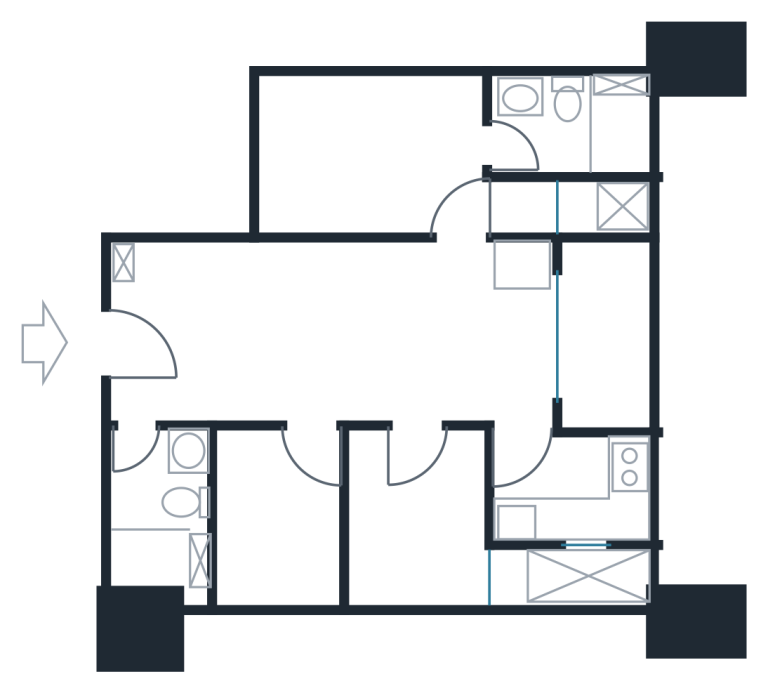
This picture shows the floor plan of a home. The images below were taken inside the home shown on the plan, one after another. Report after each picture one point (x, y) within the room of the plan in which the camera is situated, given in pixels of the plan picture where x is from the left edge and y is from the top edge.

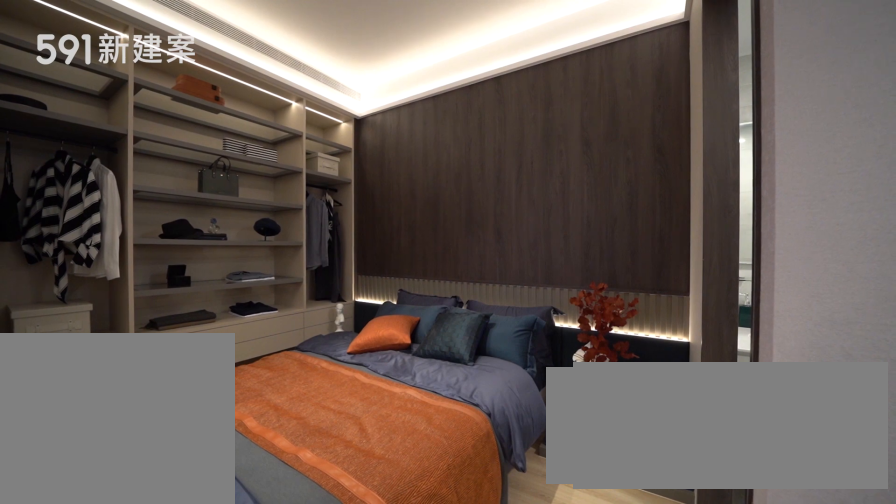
(384, 158)
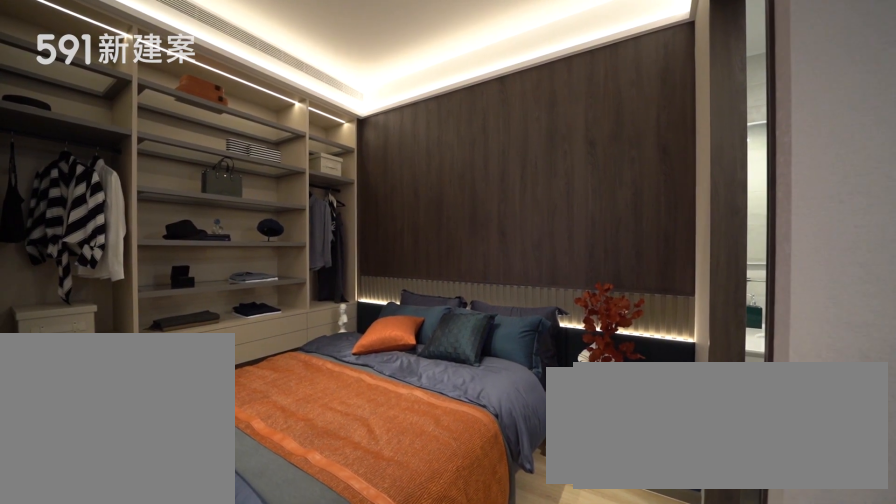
(384, 158)
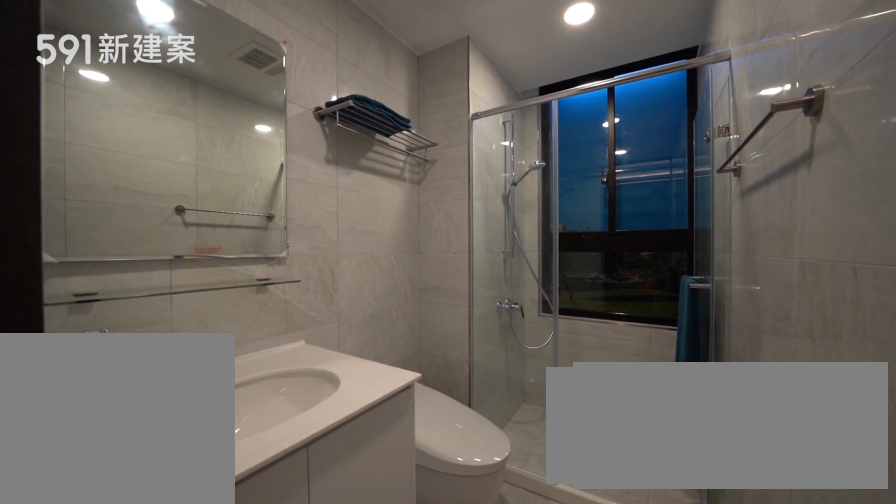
(571, 124)
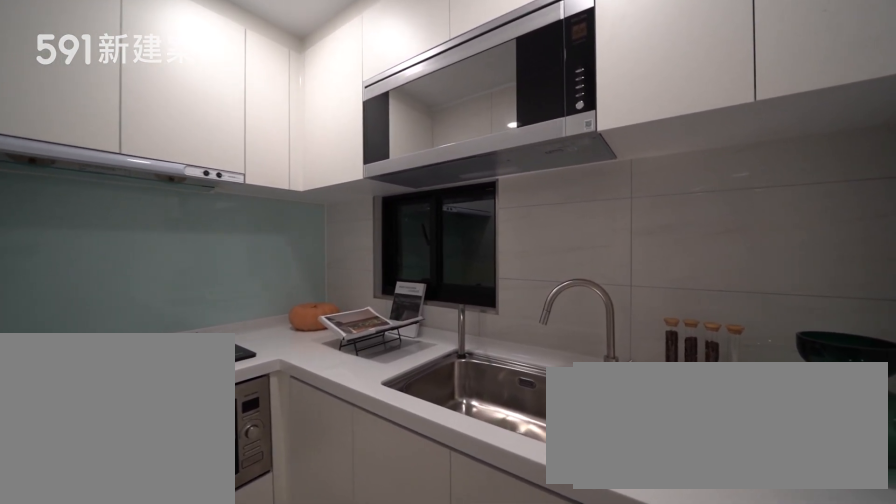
(573, 490)
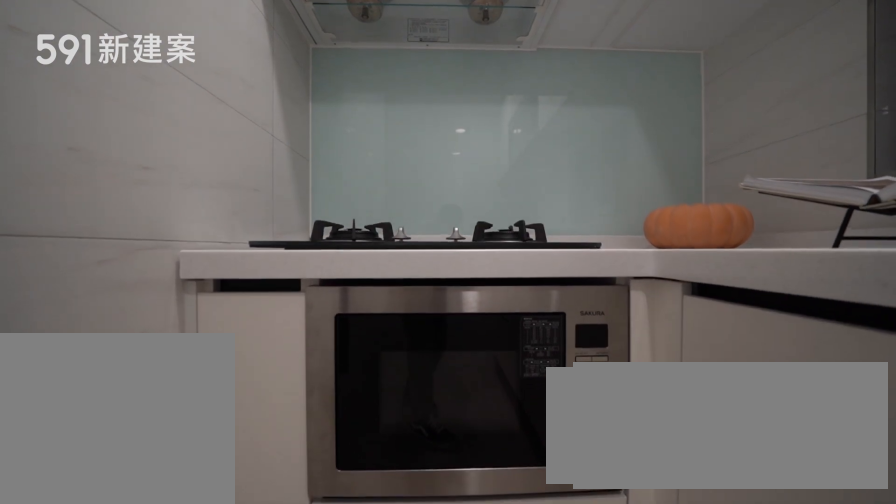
(573, 490)
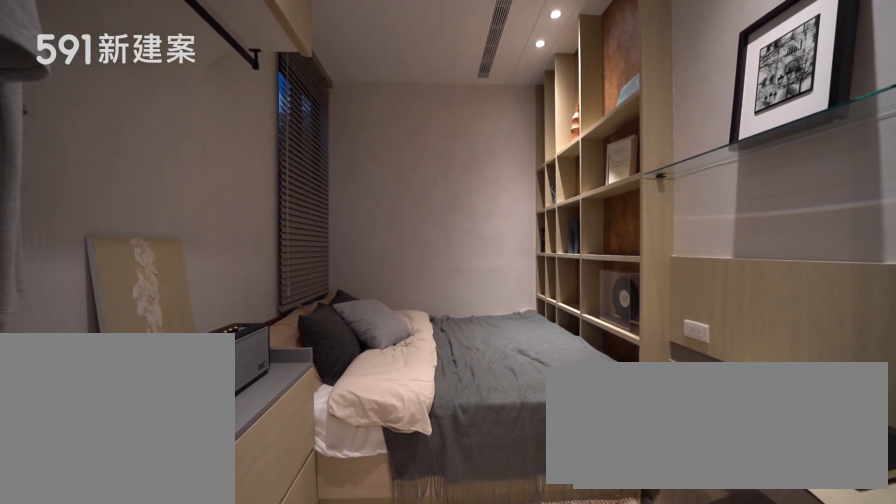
(415, 522)
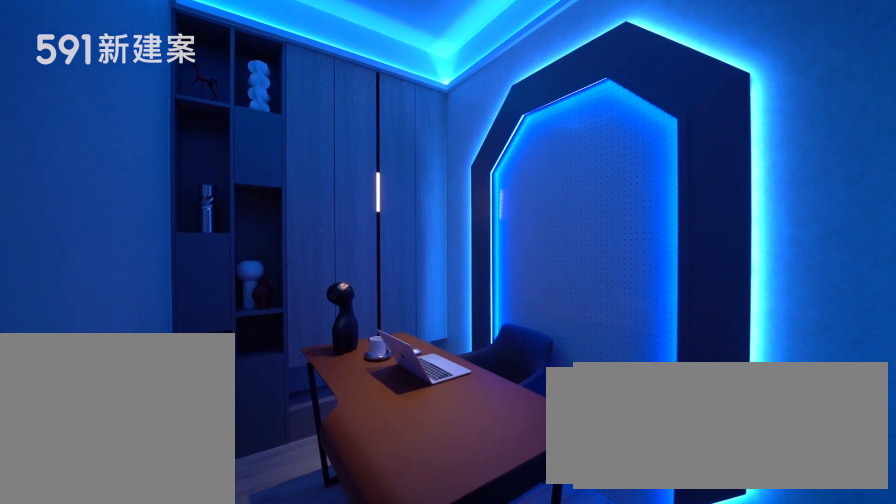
(274, 518)
